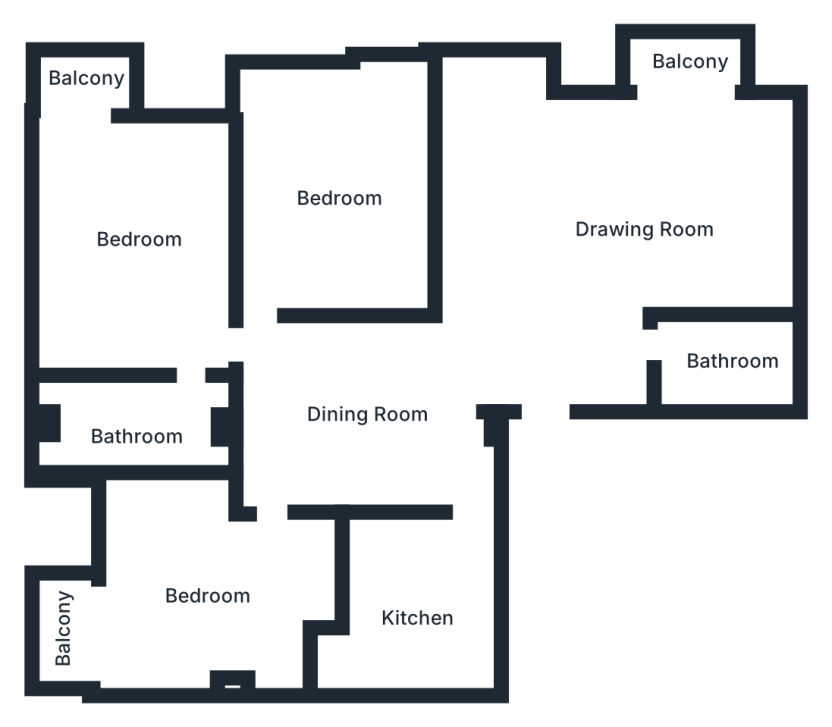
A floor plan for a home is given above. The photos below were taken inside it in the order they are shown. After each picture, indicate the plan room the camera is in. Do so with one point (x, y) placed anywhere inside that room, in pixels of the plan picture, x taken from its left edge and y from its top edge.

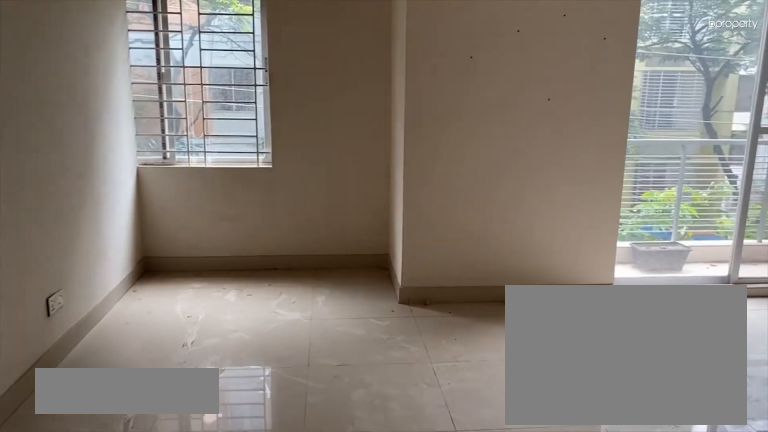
(640, 223)
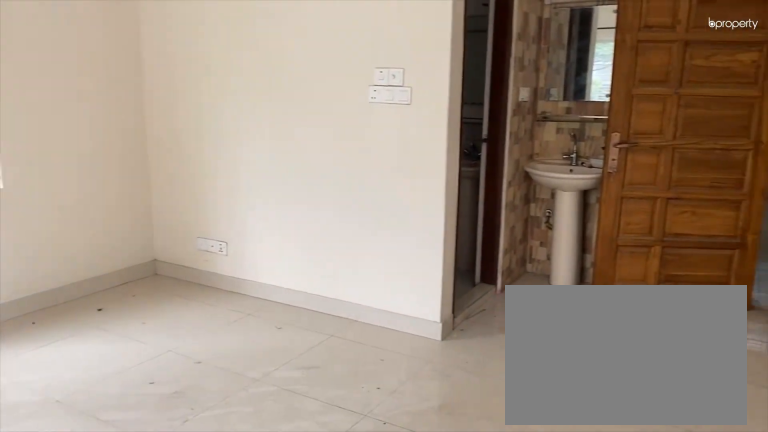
(640, 223)
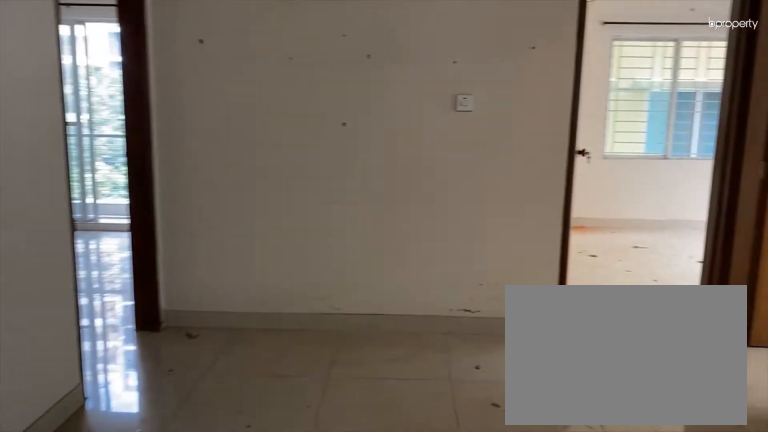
(372, 411)
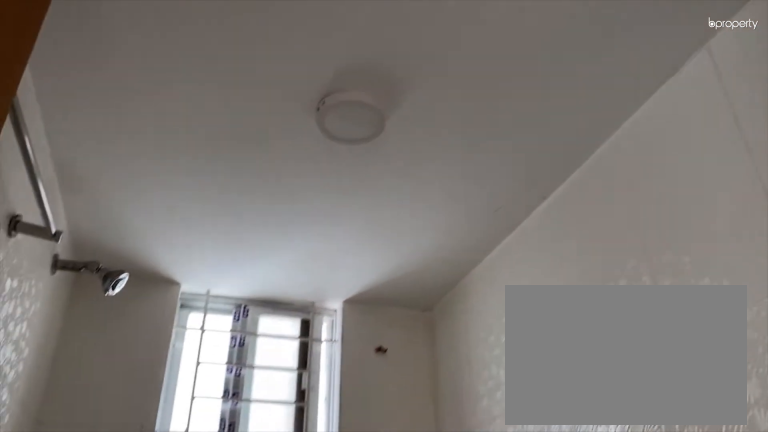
(729, 345)
